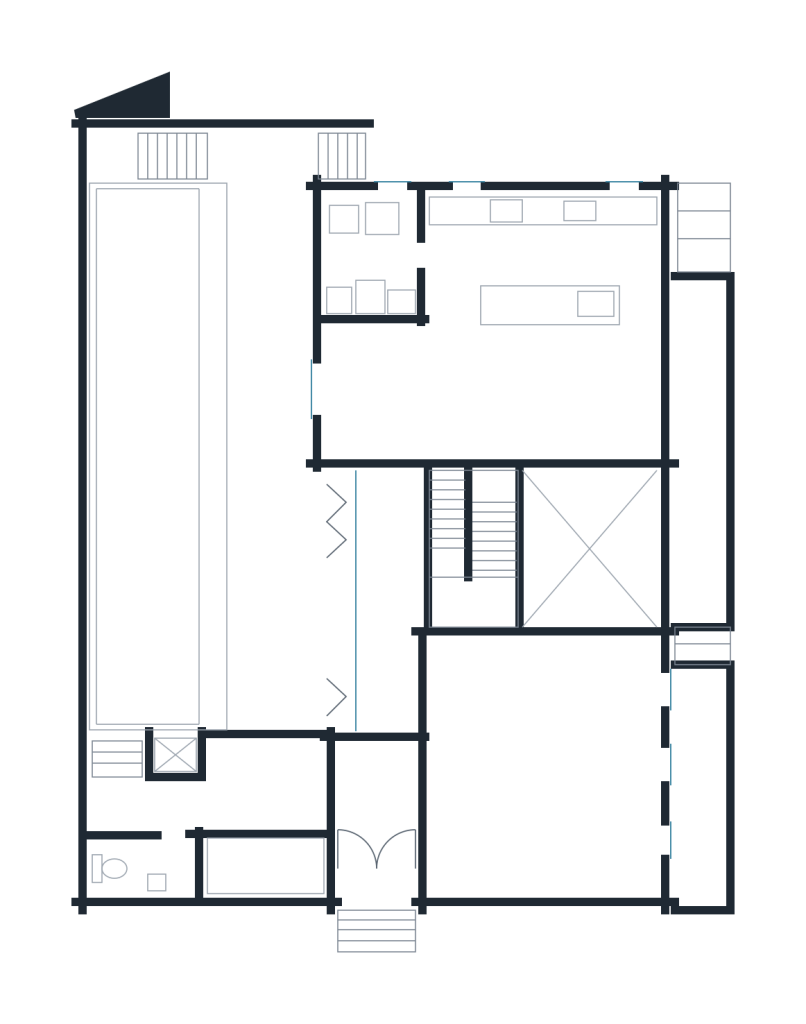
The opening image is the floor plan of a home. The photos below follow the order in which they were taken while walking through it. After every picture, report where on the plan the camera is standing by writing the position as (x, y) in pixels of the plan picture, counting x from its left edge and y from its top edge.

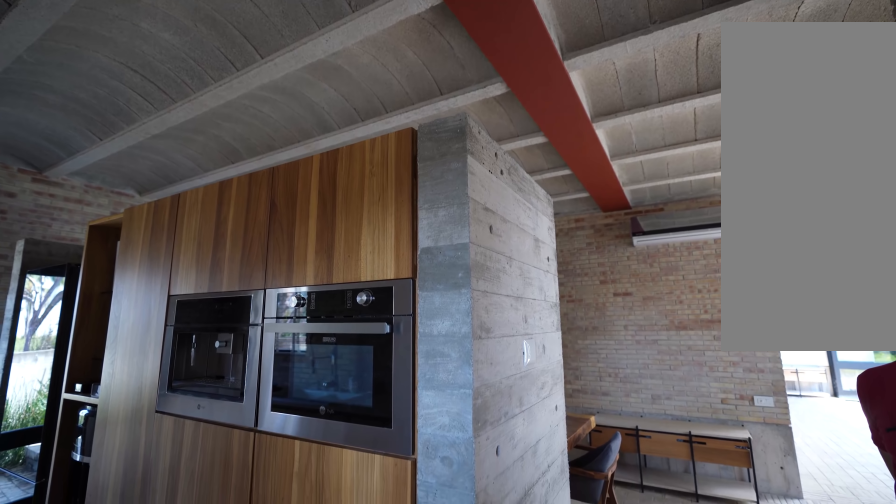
(455, 257)
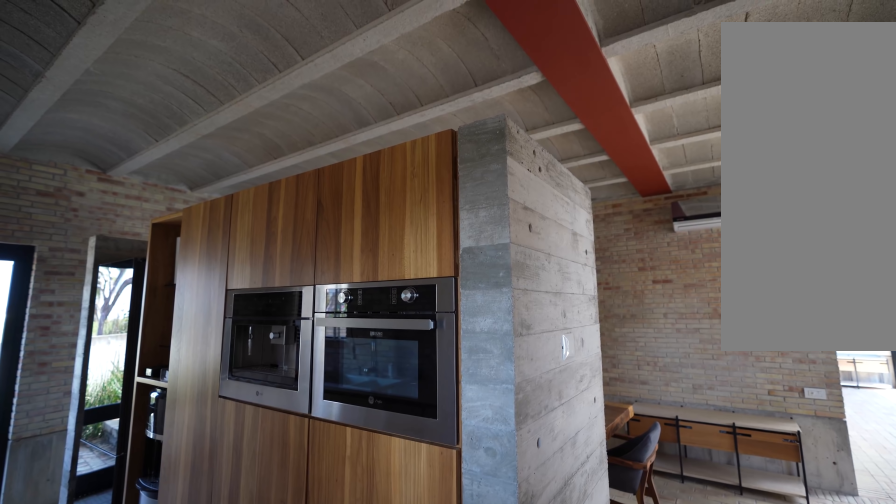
(453, 254)
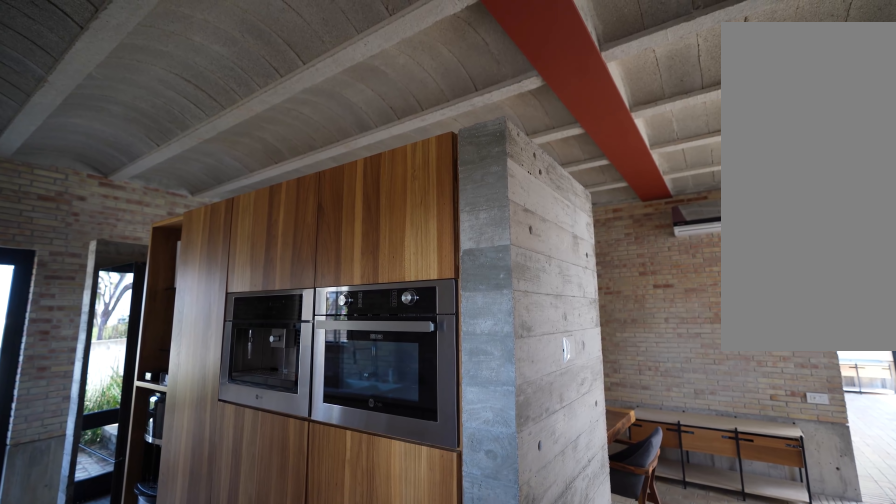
(453, 253)
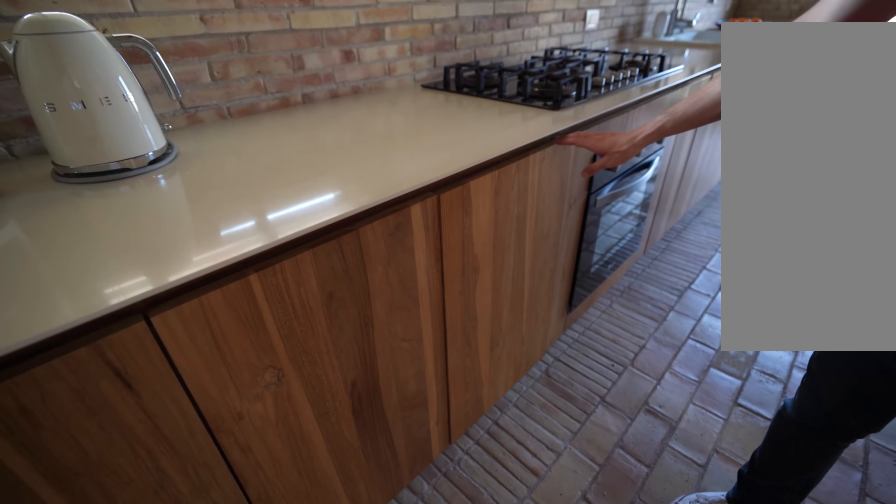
(458, 254)
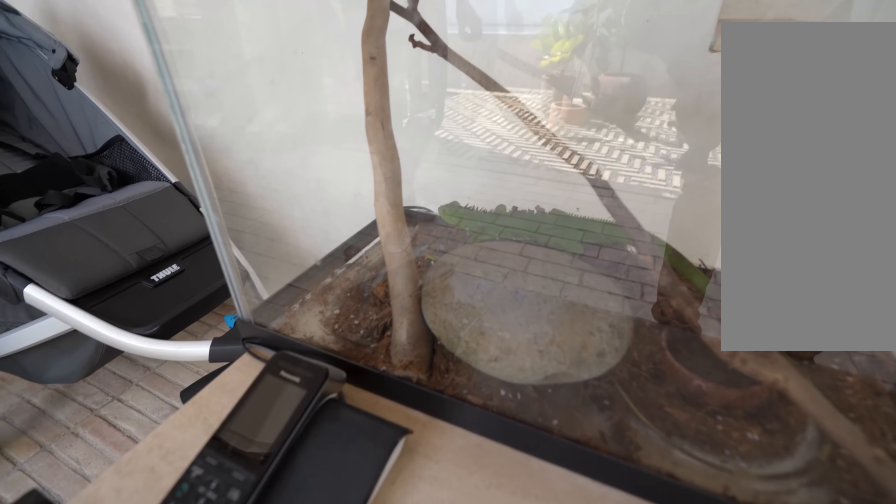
(394, 557)
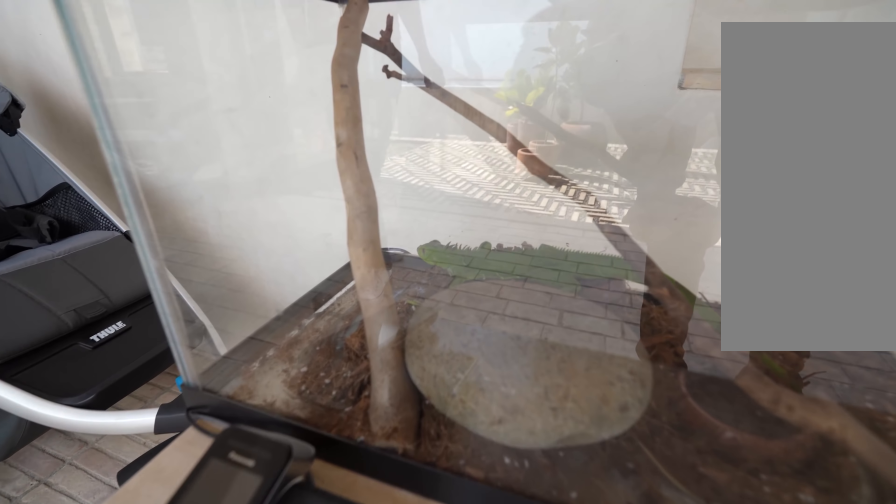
(394, 558)
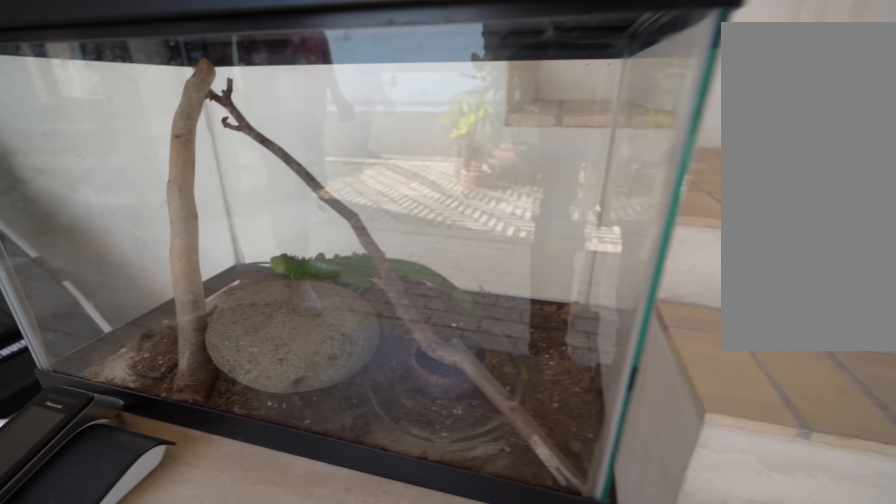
(394, 557)
